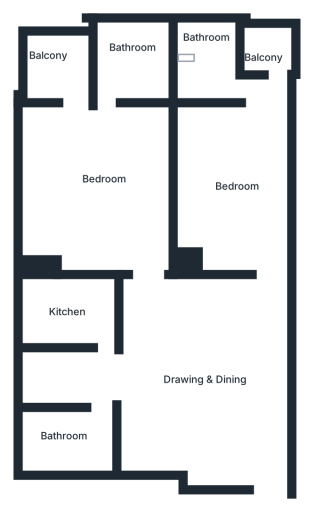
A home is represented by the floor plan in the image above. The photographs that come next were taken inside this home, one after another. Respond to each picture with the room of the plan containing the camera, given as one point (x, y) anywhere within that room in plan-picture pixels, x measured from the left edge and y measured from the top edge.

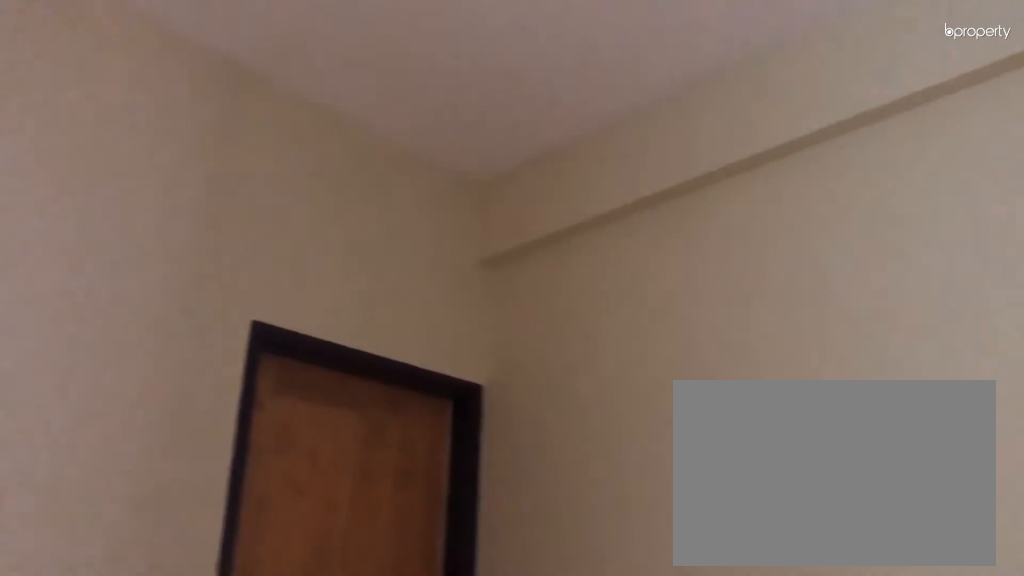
(214, 374)
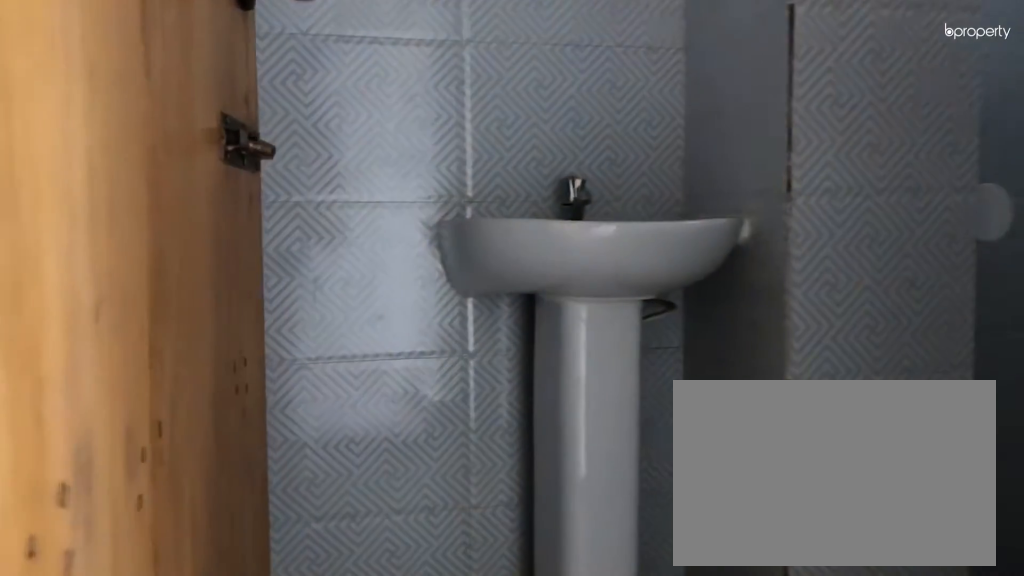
(212, 68)
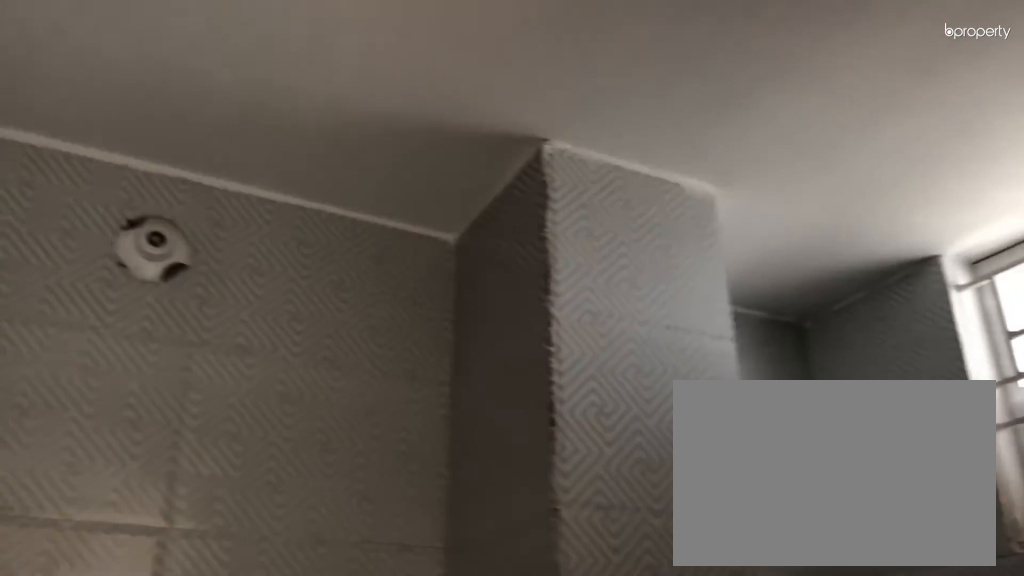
(212, 68)
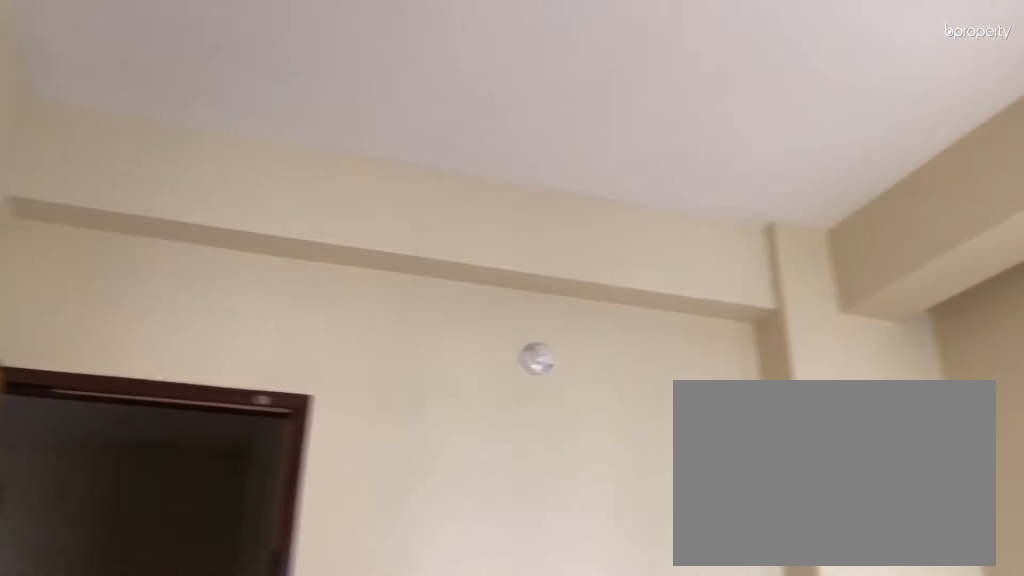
(92, 170)
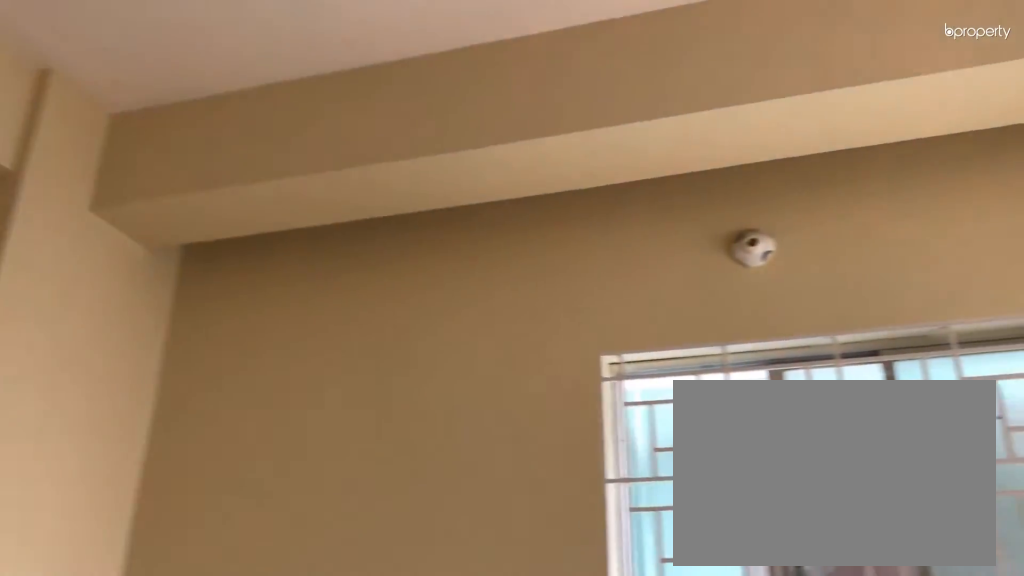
(92, 170)
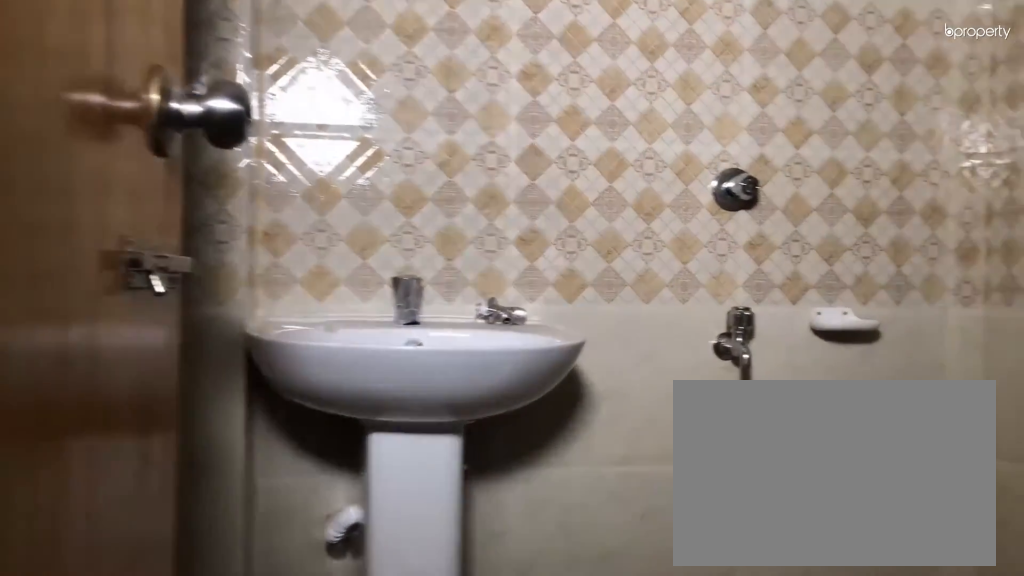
(70, 433)
